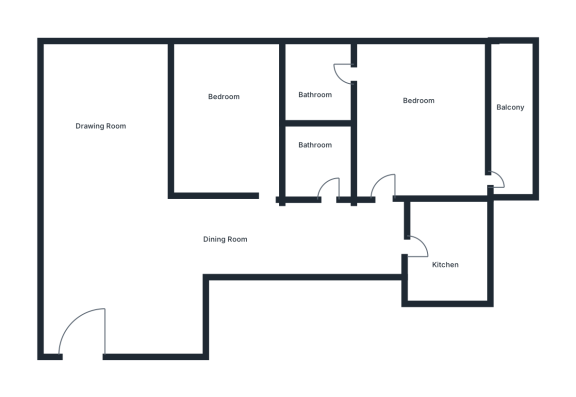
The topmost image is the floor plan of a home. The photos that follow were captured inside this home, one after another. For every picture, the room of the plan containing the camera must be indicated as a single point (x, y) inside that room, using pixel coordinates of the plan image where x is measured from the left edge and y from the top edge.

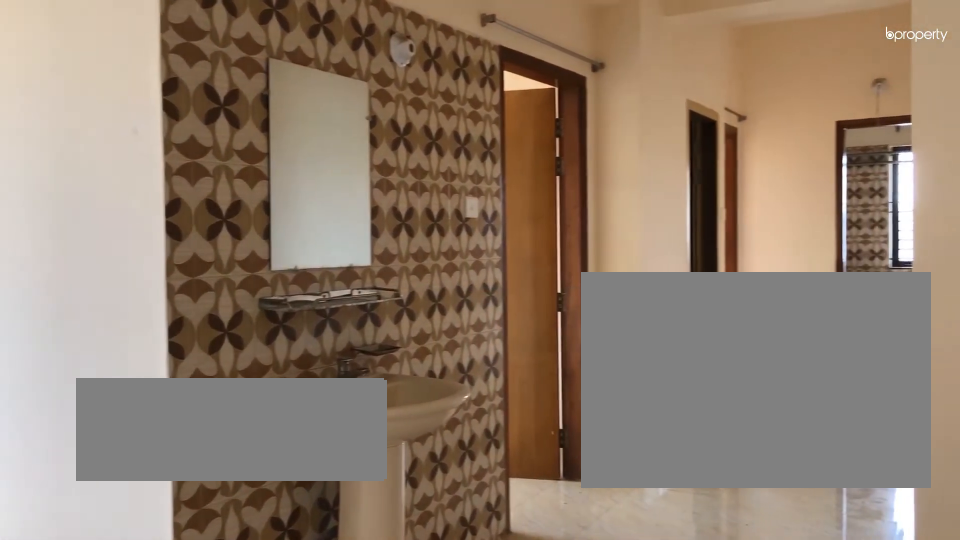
(127, 247)
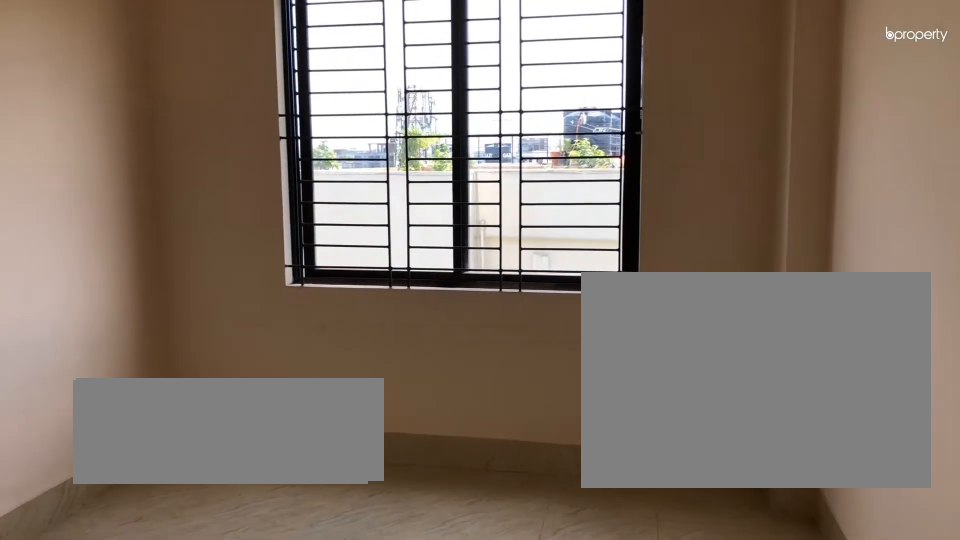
(232, 126)
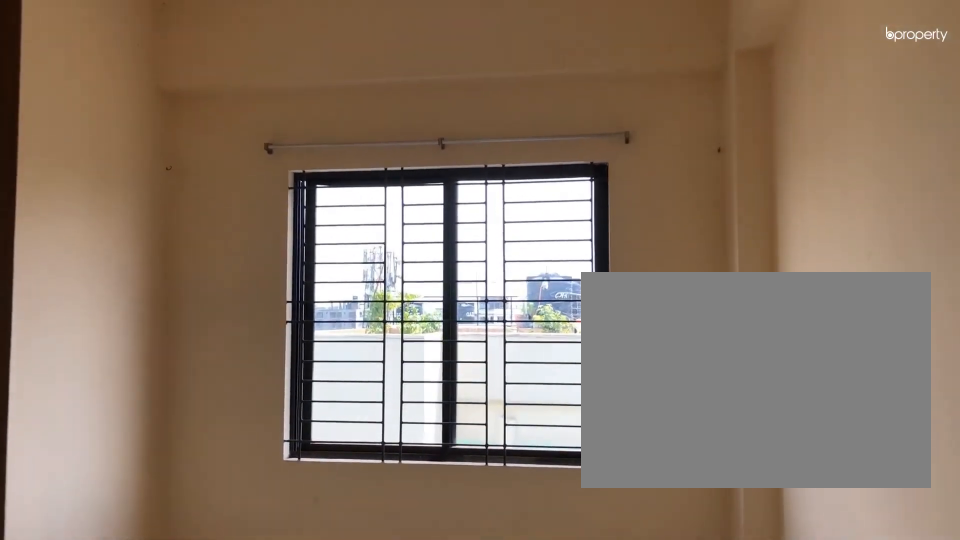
(238, 131)
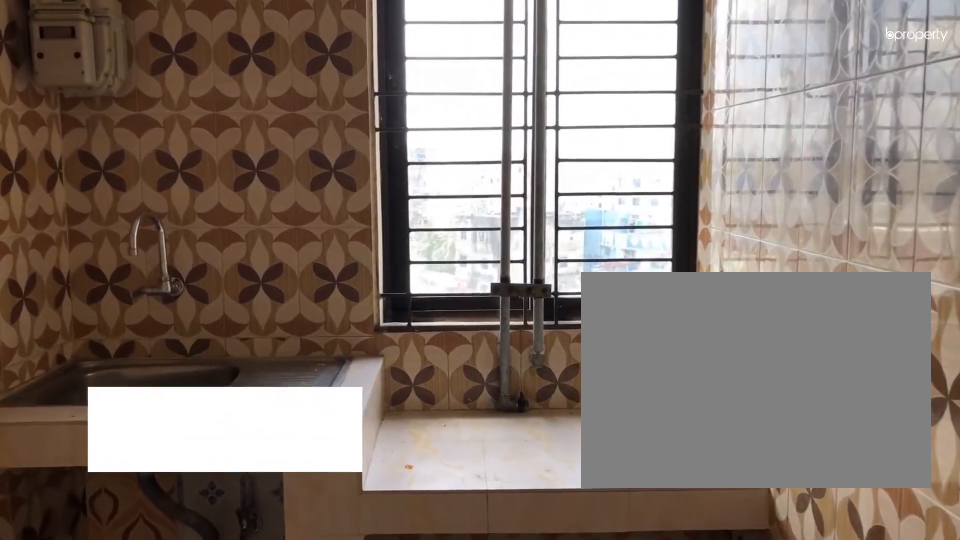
(446, 246)
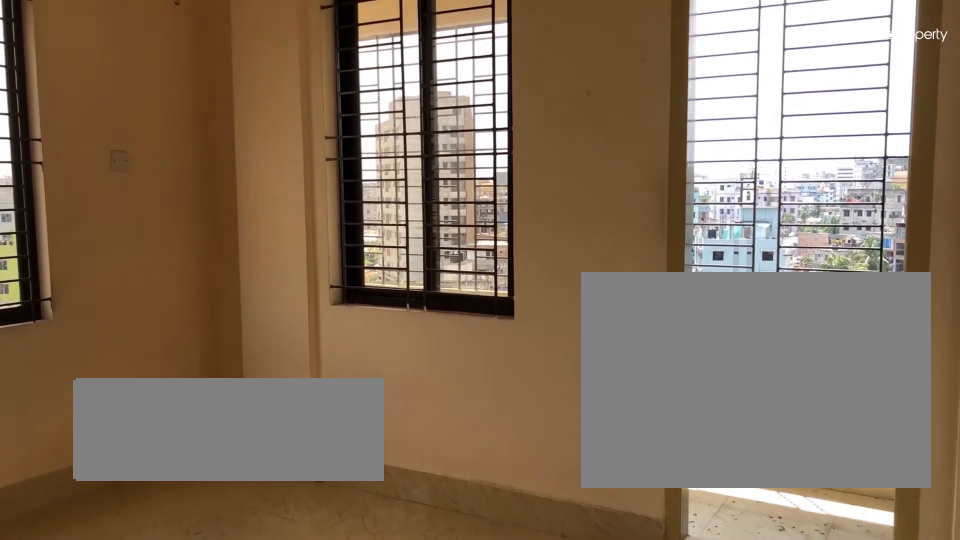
(420, 112)
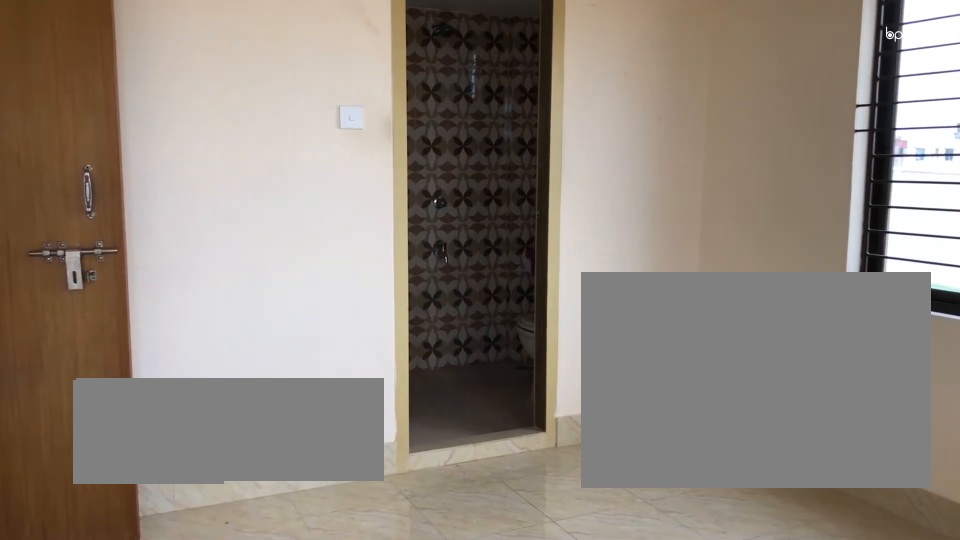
(420, 112)
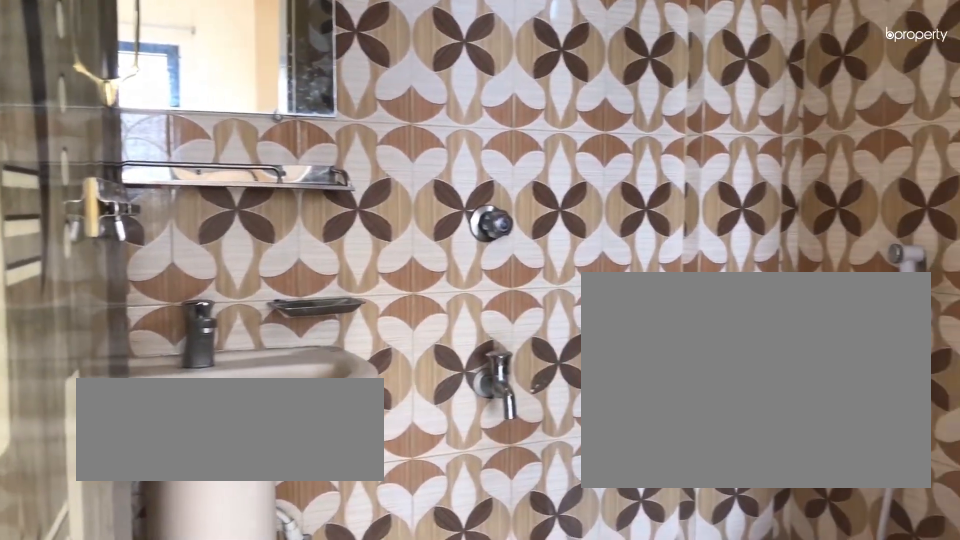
(319, 89)
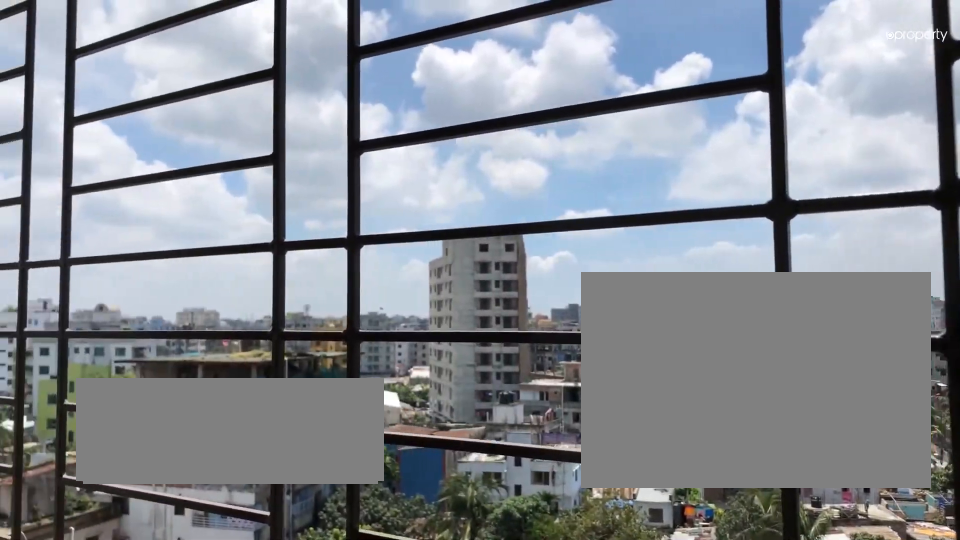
(511, 137)
